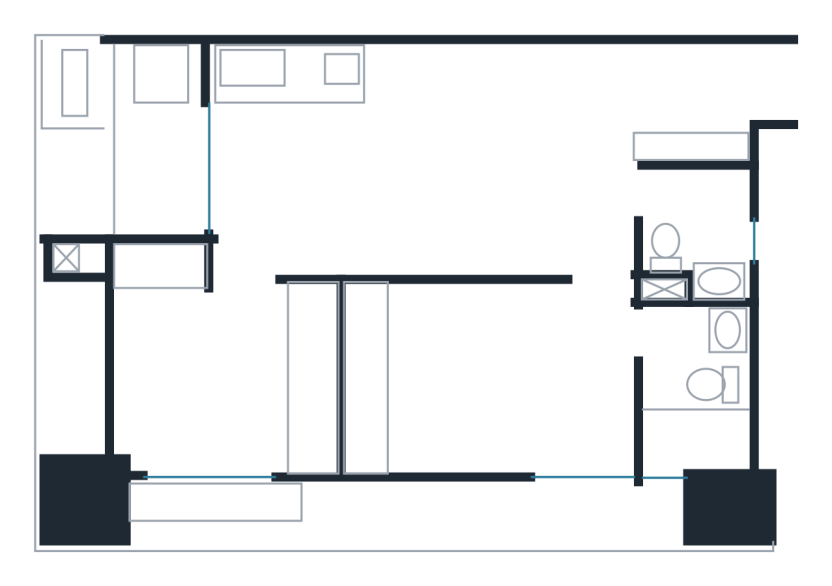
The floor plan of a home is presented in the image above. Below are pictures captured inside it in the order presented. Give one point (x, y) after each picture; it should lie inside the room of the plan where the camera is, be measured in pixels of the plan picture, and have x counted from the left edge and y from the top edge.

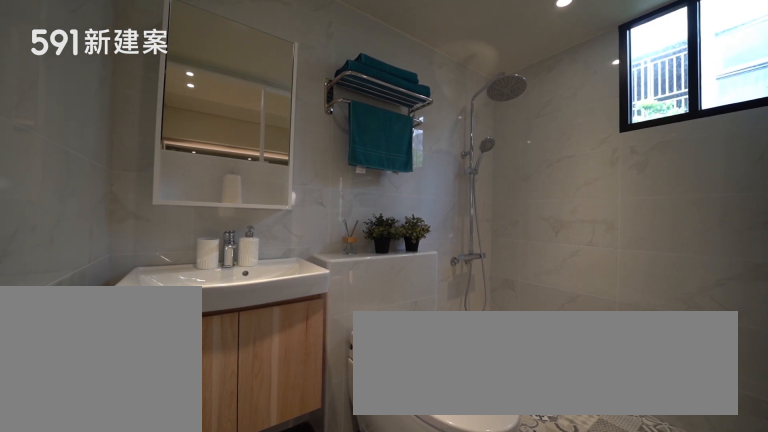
(696, 395)
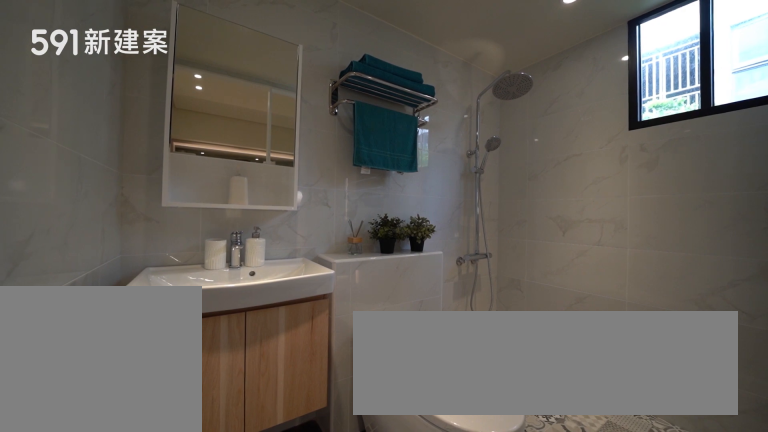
(696, 395)
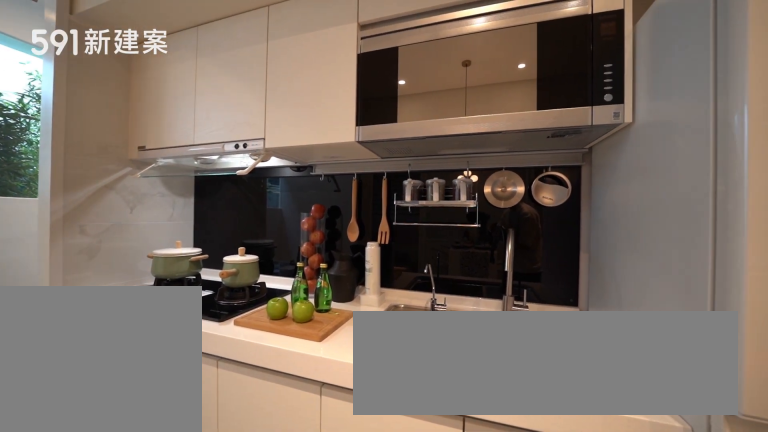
(315, 103)
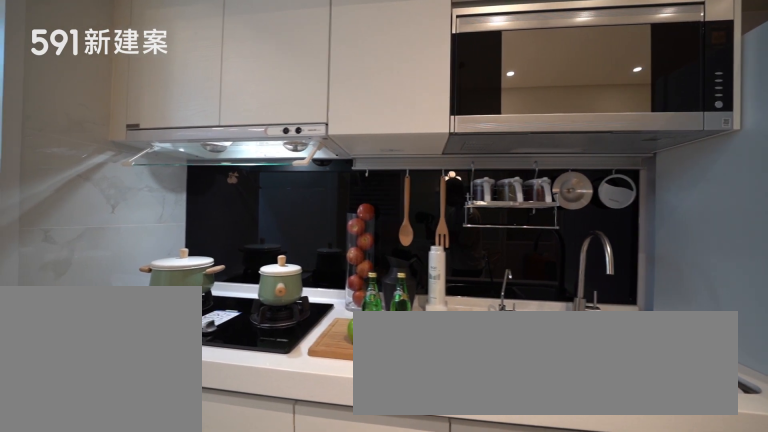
(315, 103)
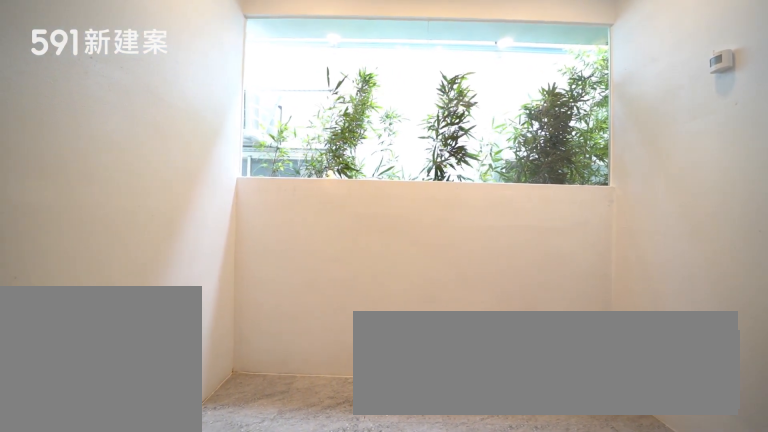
(150, 135)
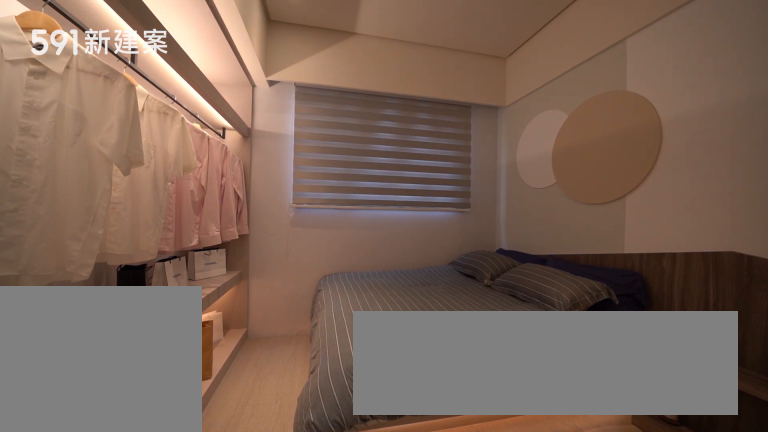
(218, 370)
